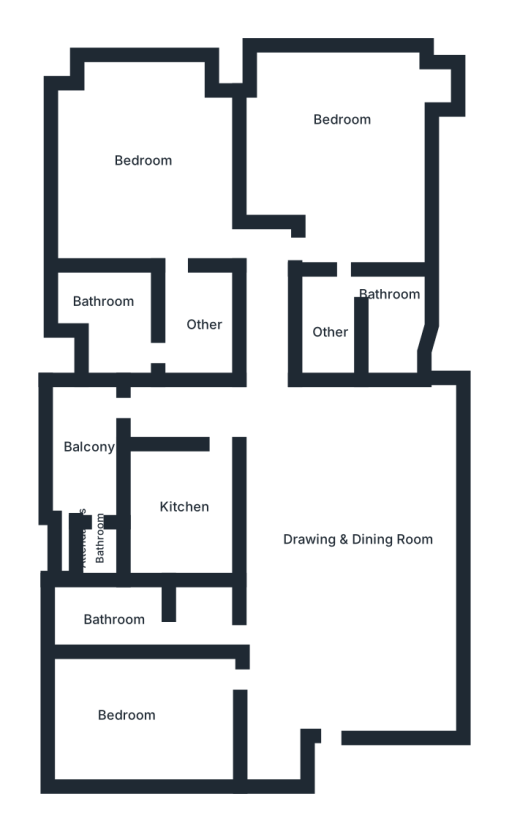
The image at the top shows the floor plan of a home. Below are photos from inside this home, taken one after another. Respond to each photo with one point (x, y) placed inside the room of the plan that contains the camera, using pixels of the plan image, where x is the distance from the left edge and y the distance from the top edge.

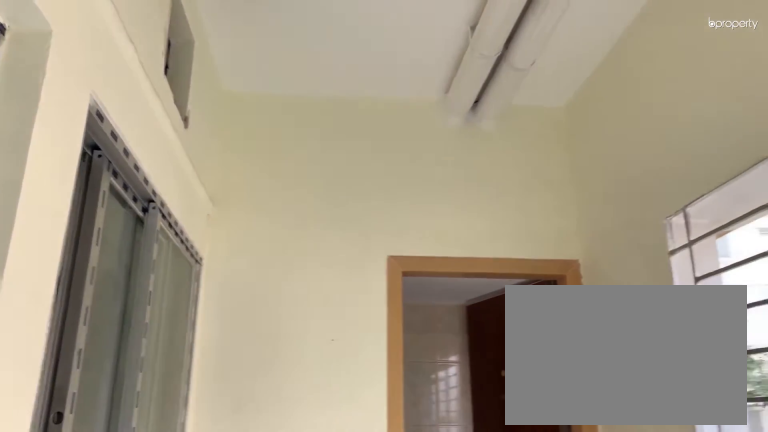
(85, 448)
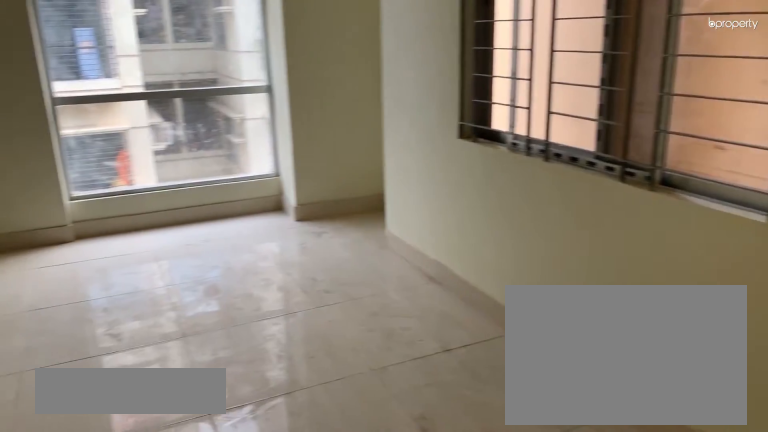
(345, 158)
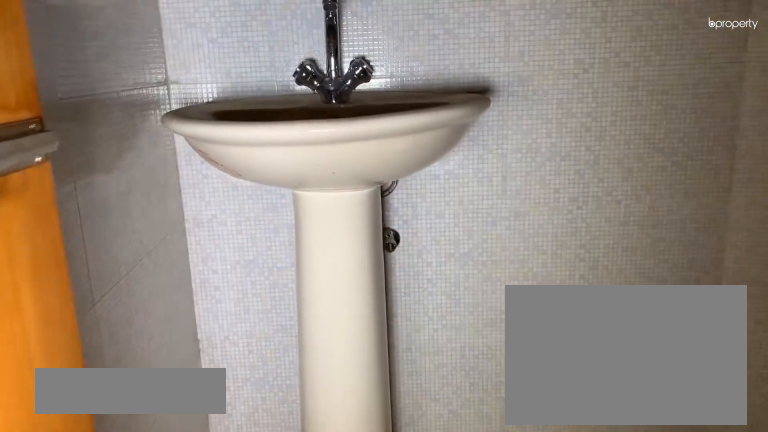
(398, 317)
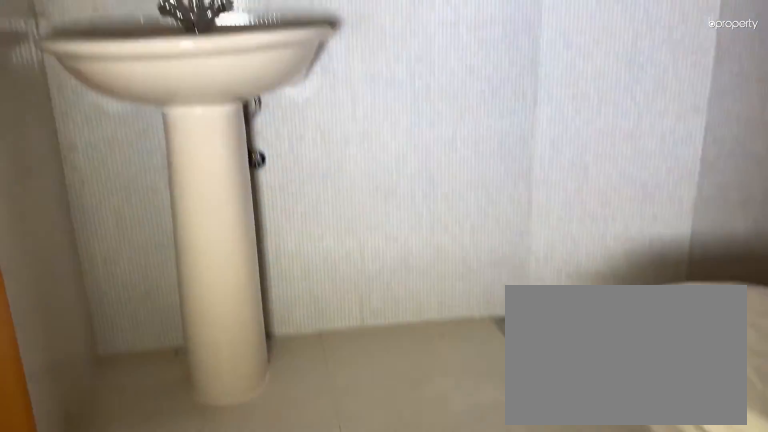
(399, 306)
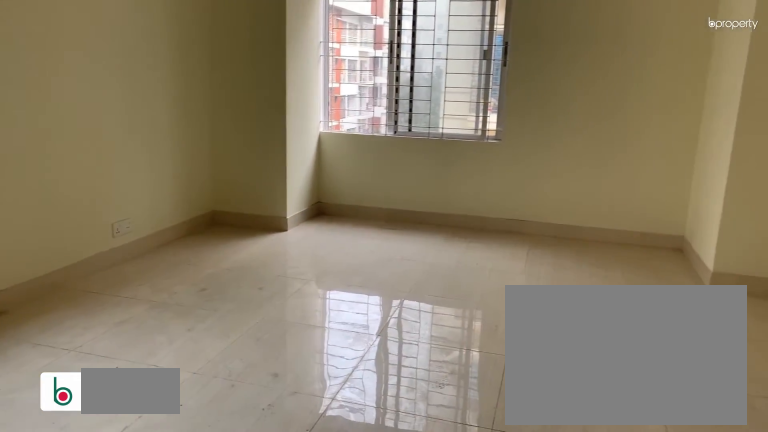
(161, 177)
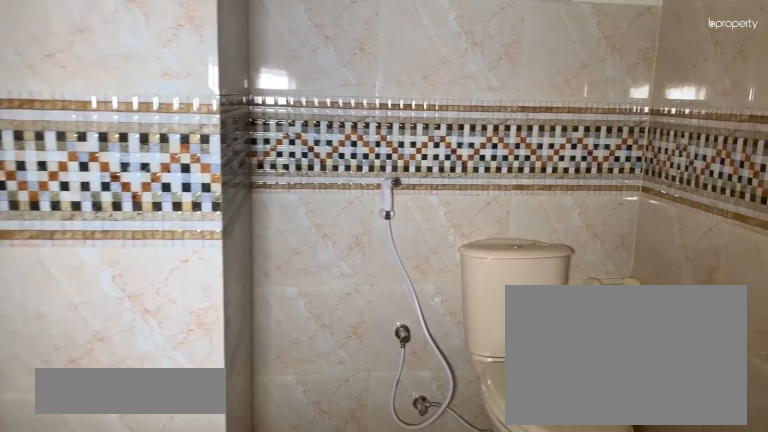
(115, 316)
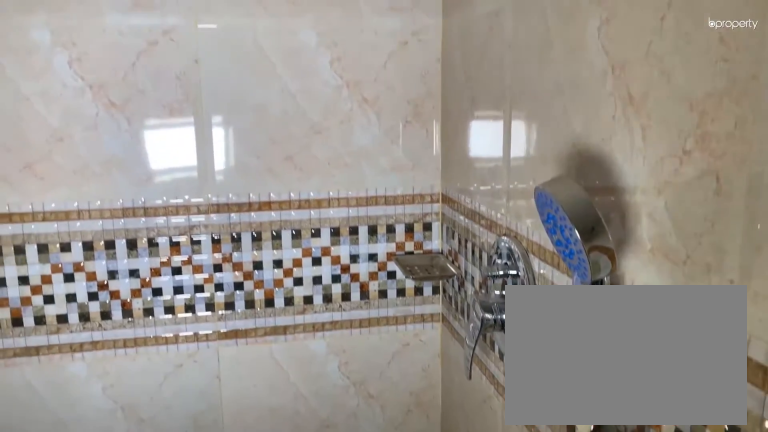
(115, 316)
